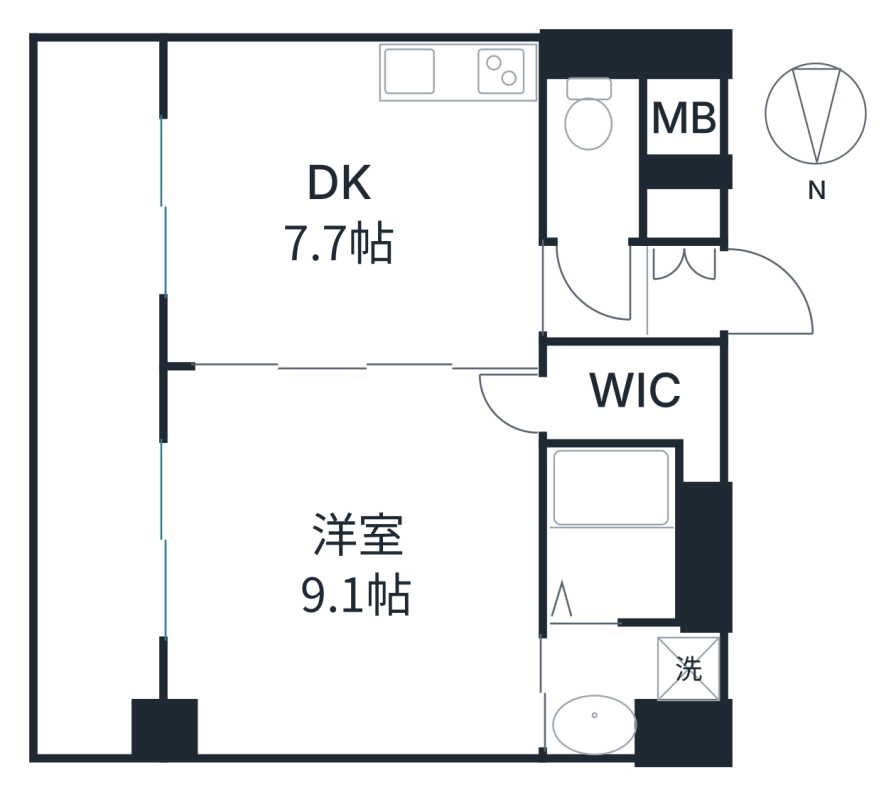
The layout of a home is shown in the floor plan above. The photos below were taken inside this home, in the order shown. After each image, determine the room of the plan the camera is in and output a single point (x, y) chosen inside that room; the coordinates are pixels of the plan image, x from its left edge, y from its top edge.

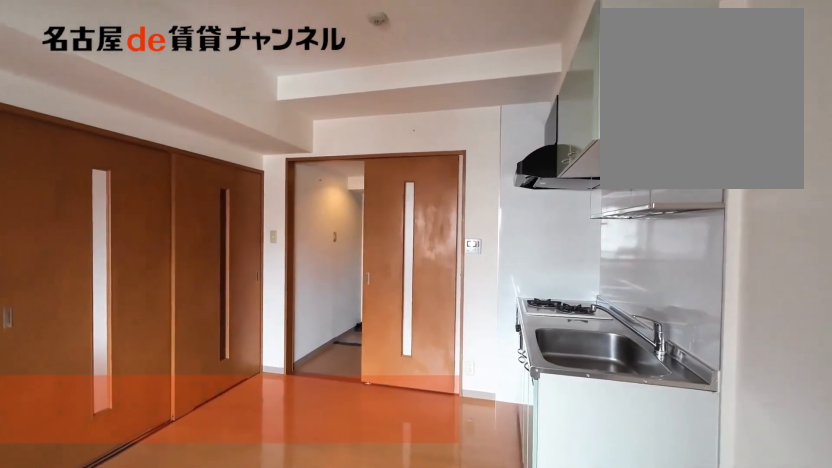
(352, 201)
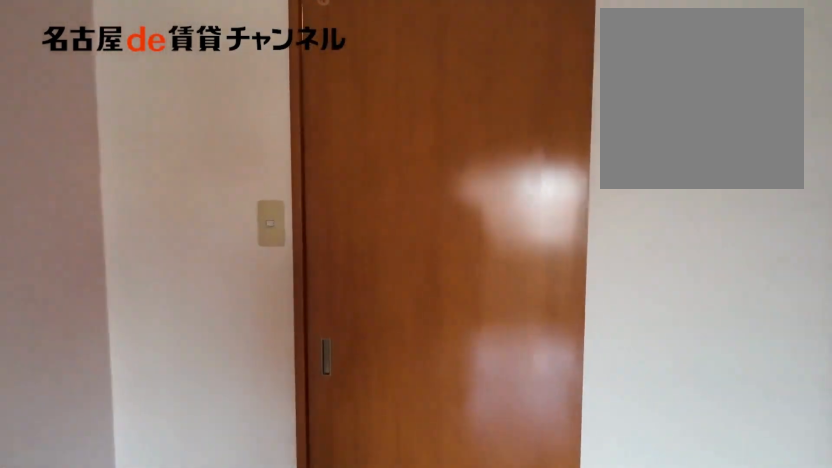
(348, 564)
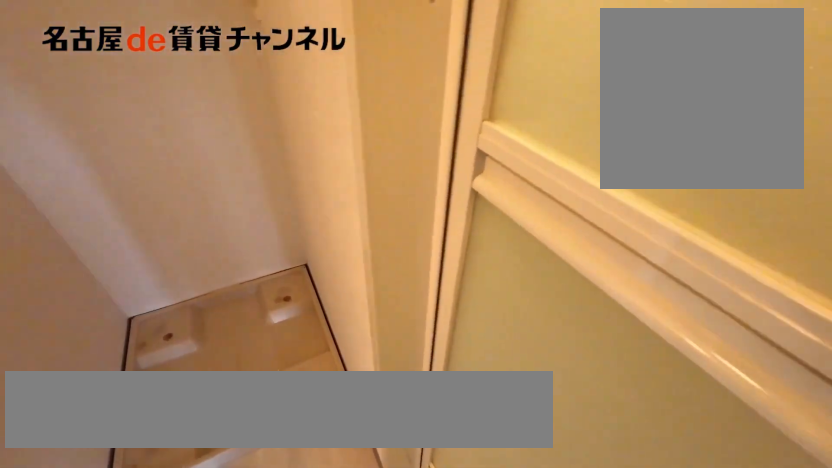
(627, 683)
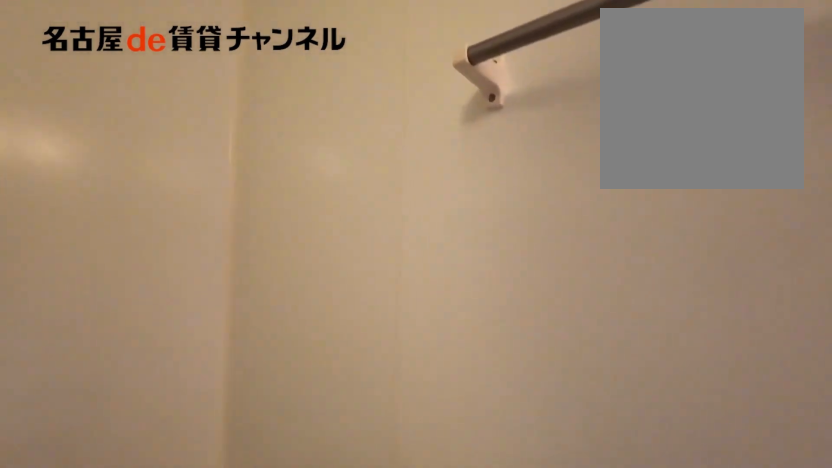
(613, 532)
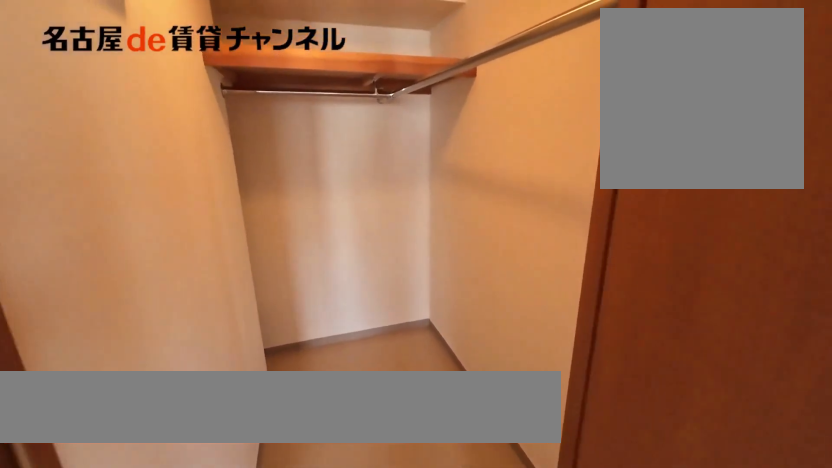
(645, 398)
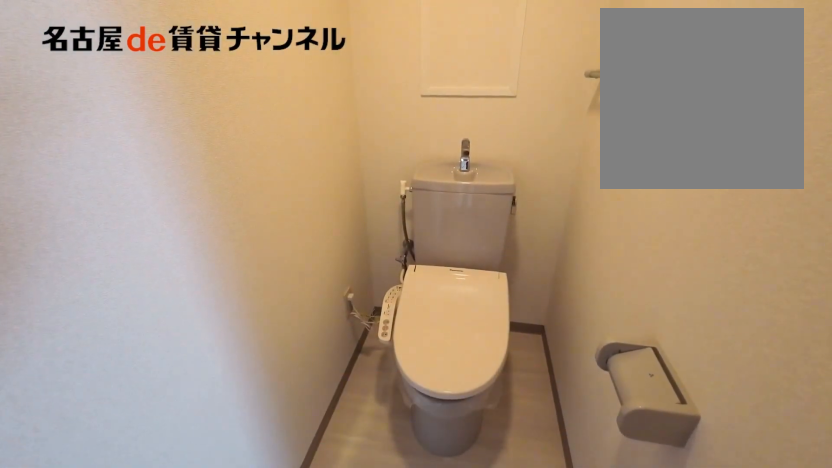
(594, 163)
